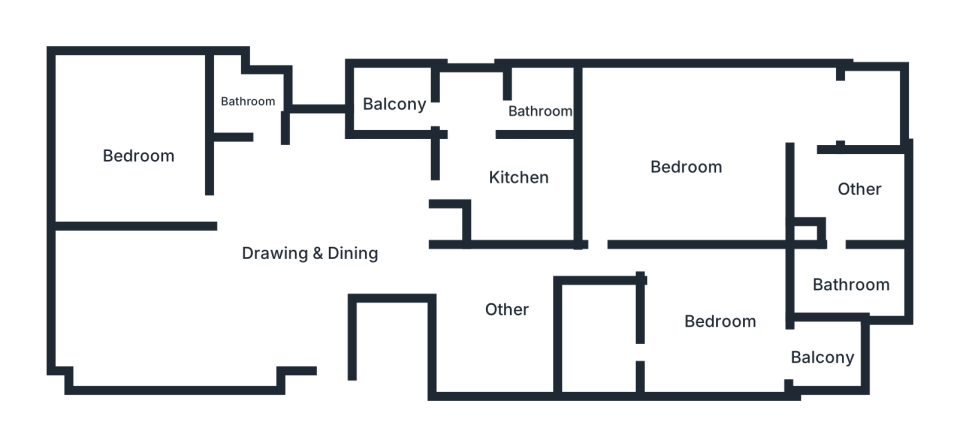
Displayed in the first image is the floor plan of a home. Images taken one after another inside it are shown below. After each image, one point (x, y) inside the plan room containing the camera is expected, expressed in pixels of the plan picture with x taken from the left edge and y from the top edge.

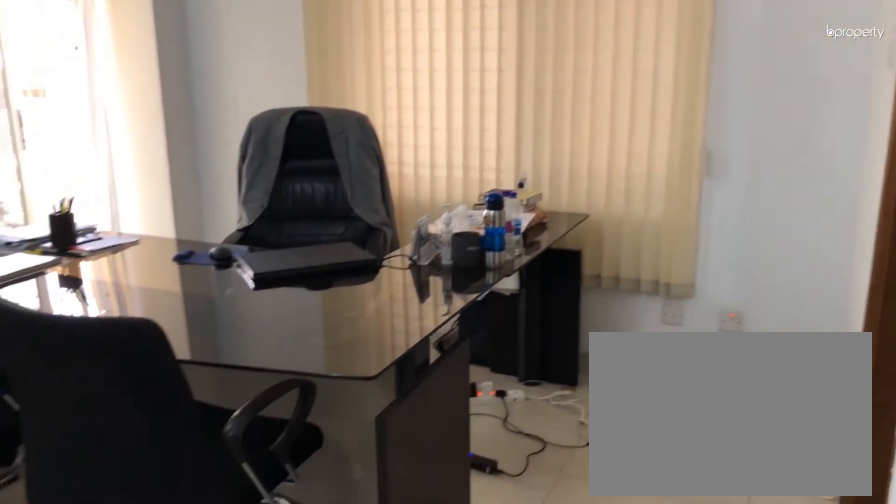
(721, 321)
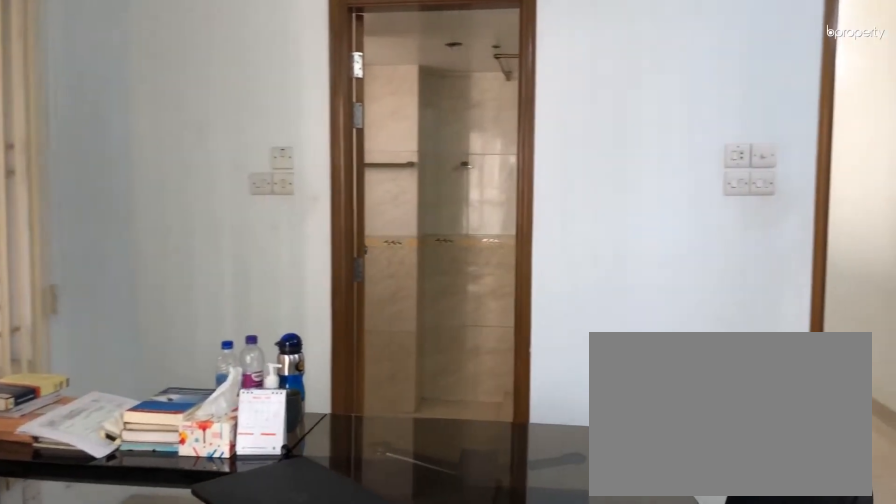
(721, 321)
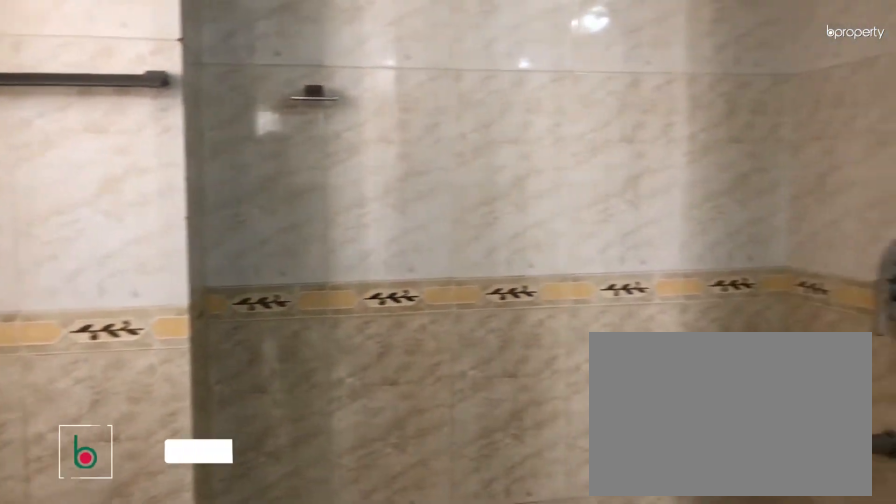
(602, 337)
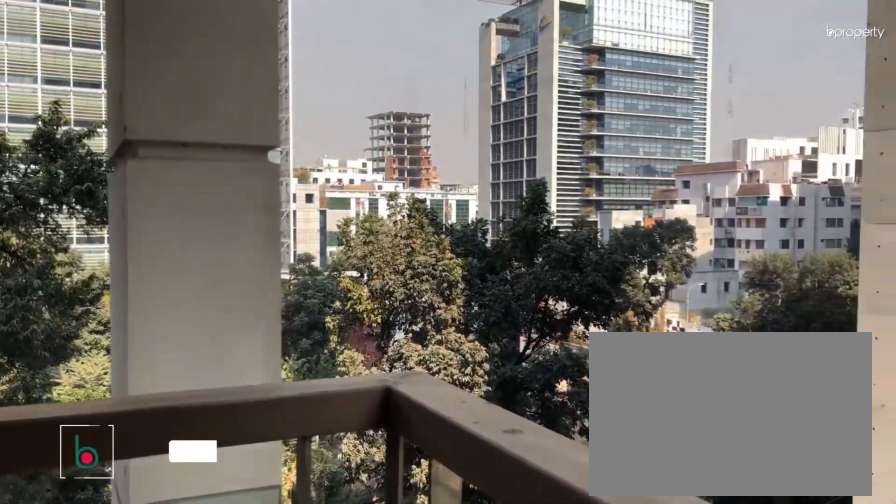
(825, 357)
